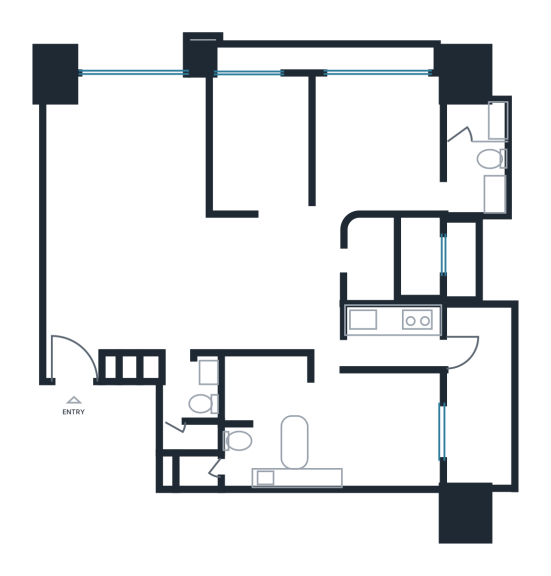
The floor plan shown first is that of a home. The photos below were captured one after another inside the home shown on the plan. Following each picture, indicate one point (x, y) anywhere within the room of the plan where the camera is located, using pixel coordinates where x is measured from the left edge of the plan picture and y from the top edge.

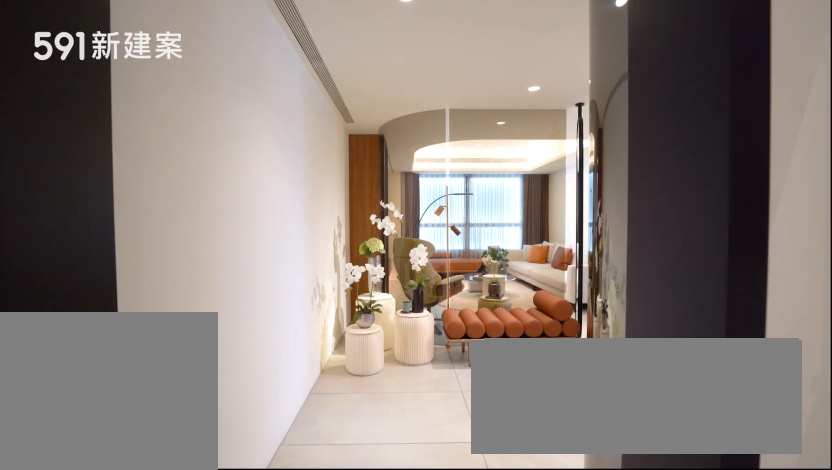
(73, 351)
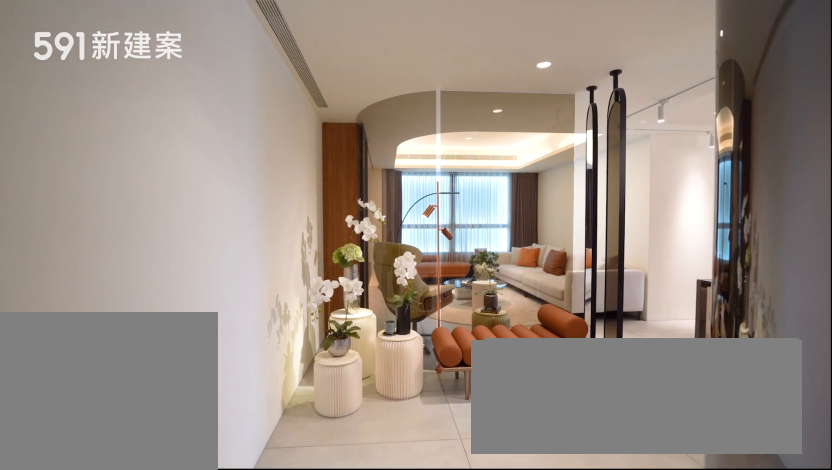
(73, 351)
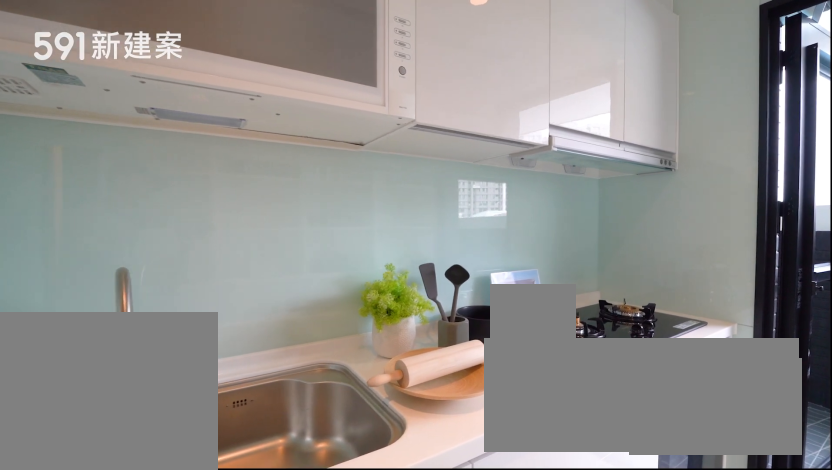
(394, 342)
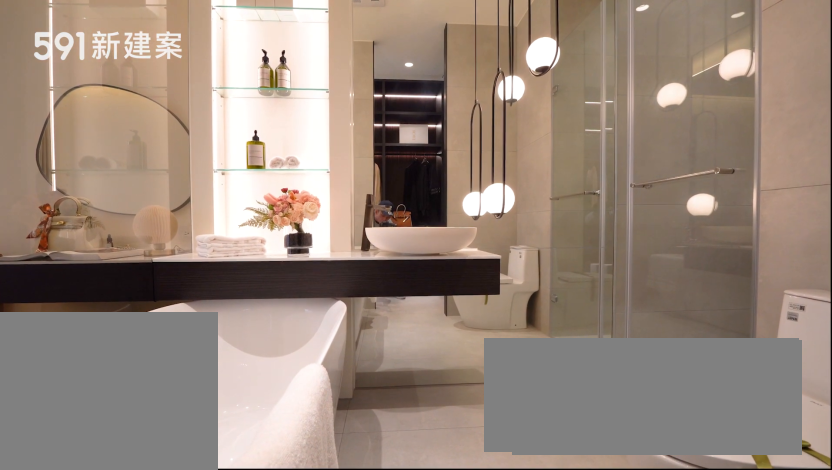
(268, 454)
